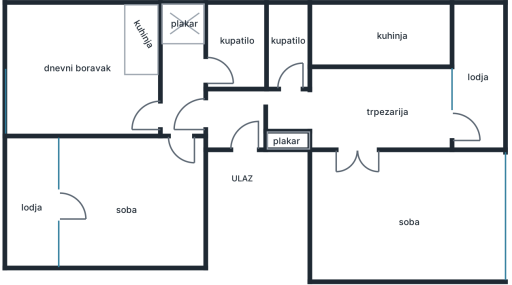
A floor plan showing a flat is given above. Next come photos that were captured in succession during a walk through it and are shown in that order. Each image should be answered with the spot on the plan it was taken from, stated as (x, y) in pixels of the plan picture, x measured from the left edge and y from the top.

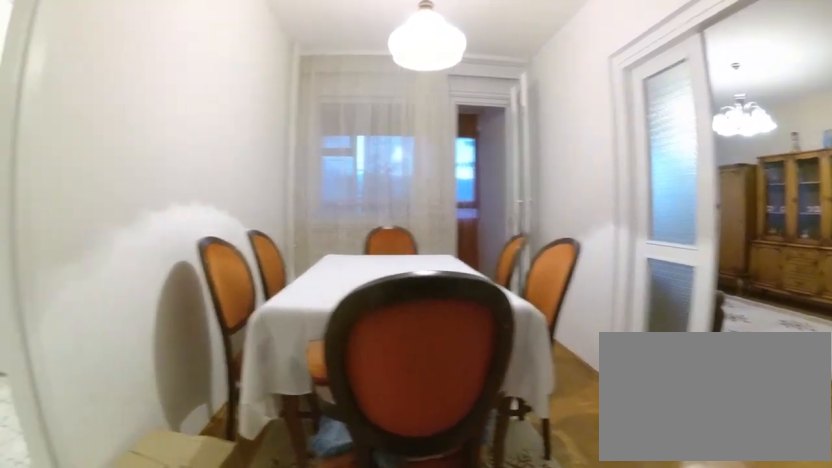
(312, 113)
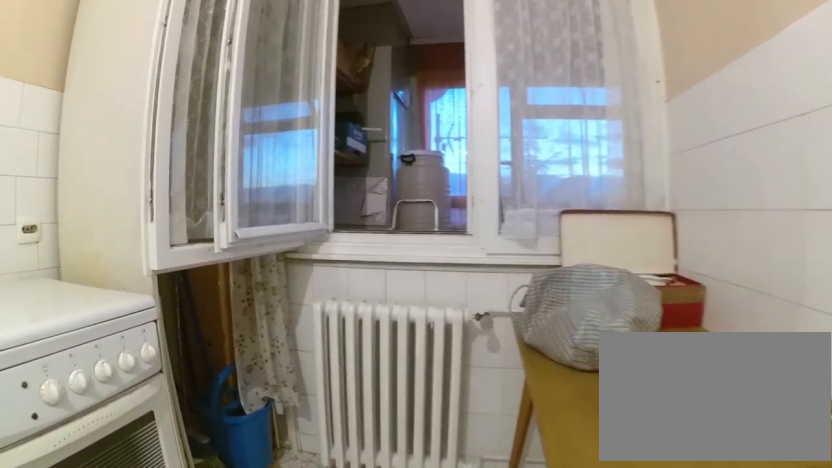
(383, 39)
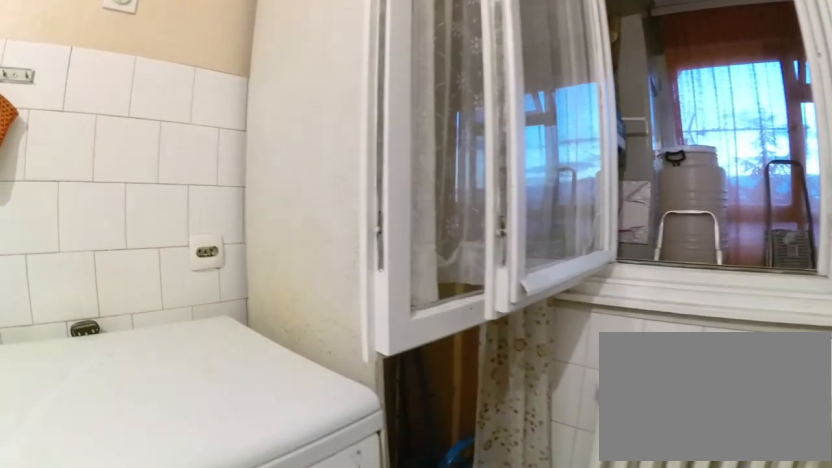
(412, 46)
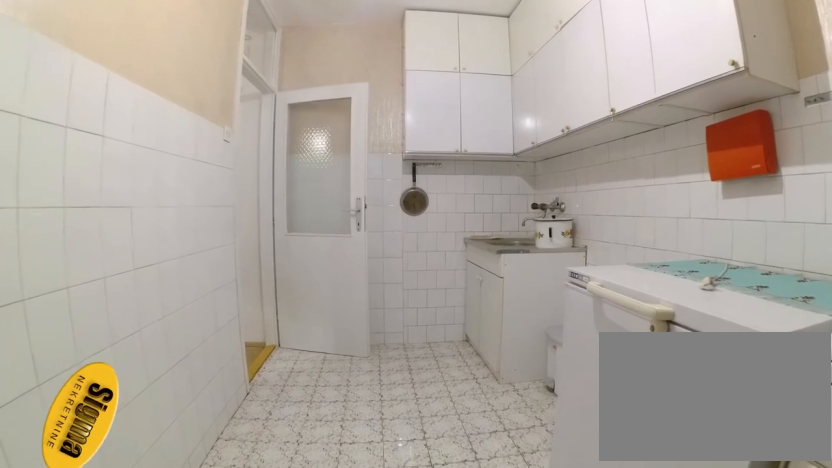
(420, 40)
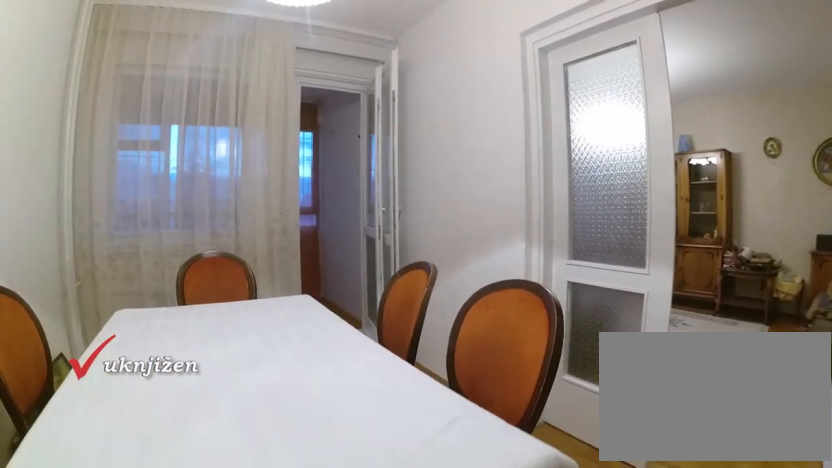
(331, 89)
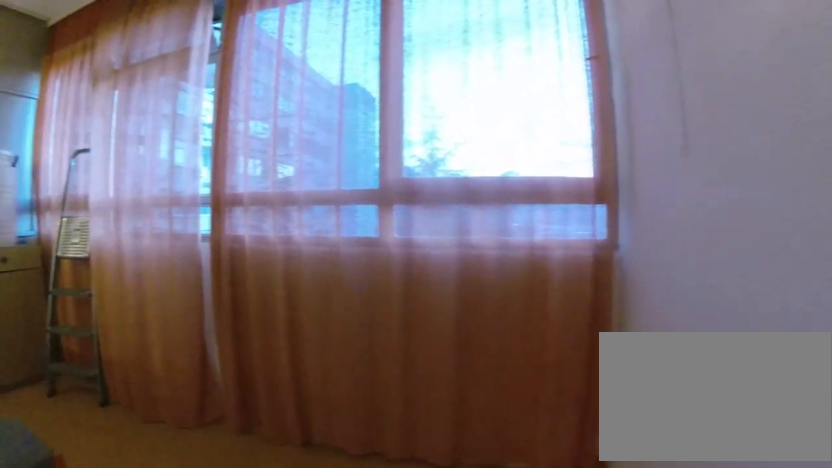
(441, 131)
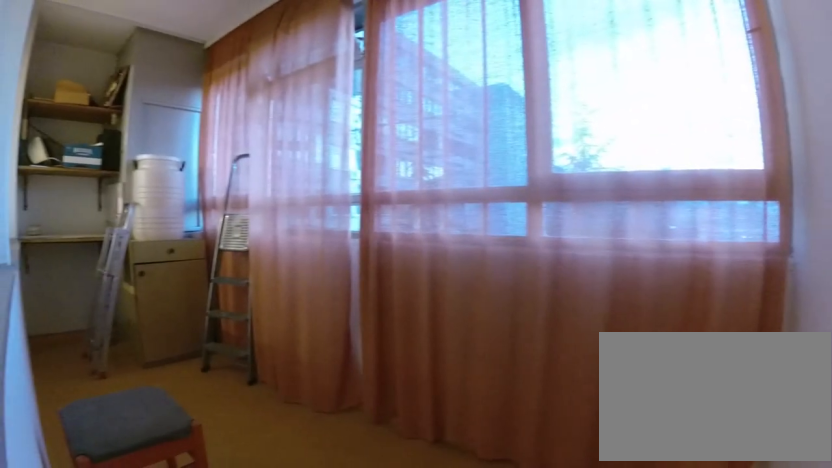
(448, 132)
